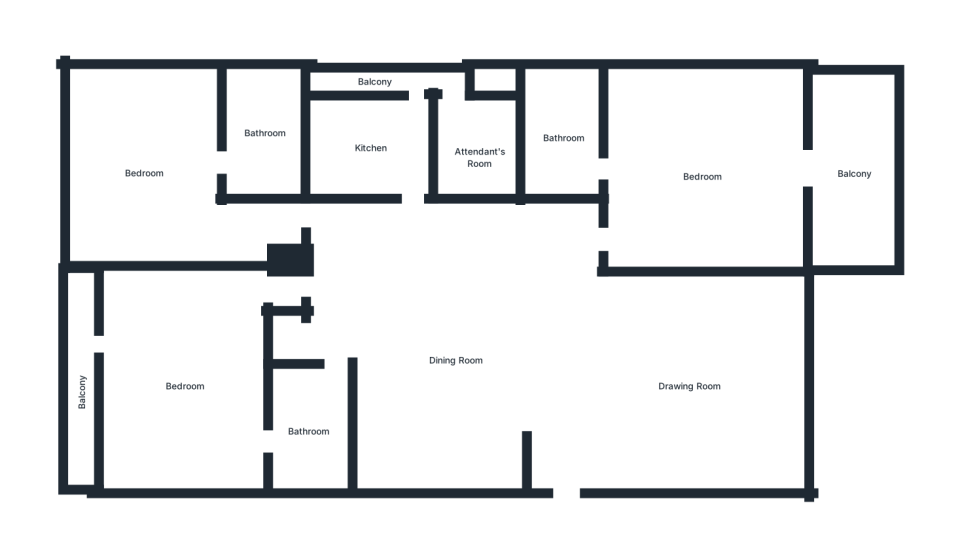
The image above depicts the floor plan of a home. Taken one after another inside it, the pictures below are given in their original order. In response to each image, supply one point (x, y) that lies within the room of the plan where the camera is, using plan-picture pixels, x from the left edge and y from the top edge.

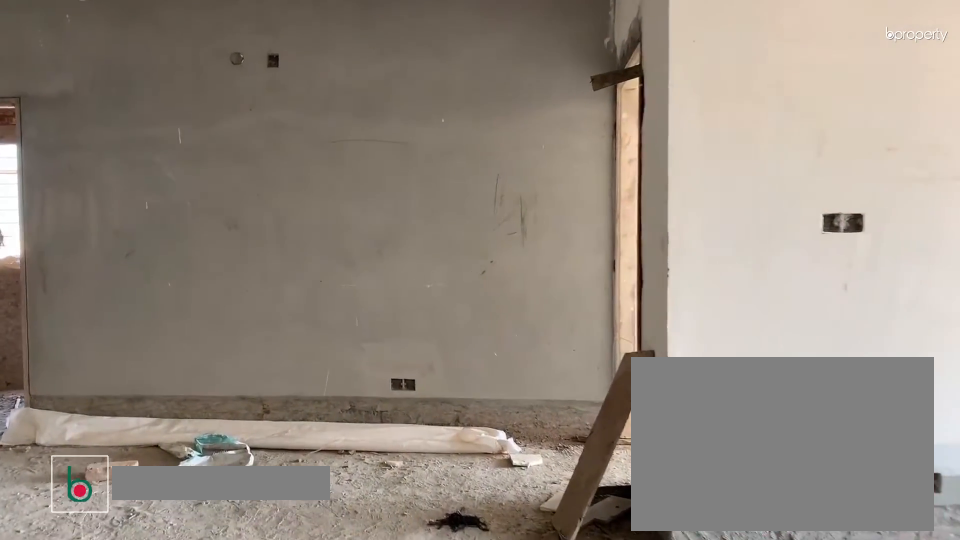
(565, 410)
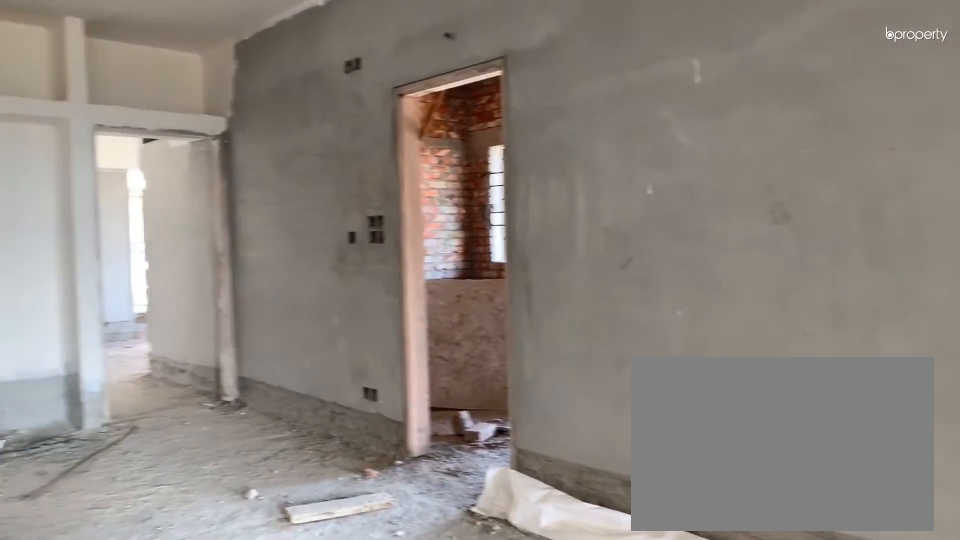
(455, 360)
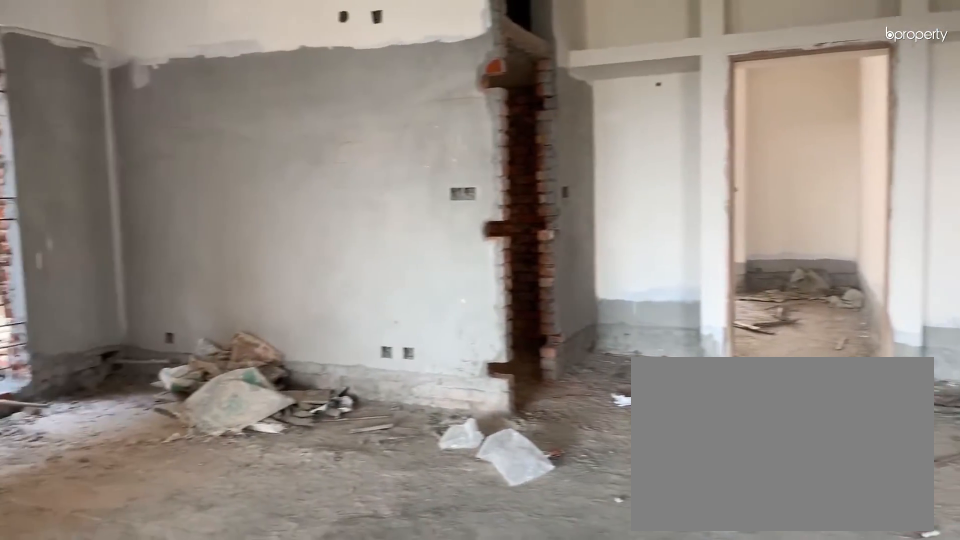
(455, 360)
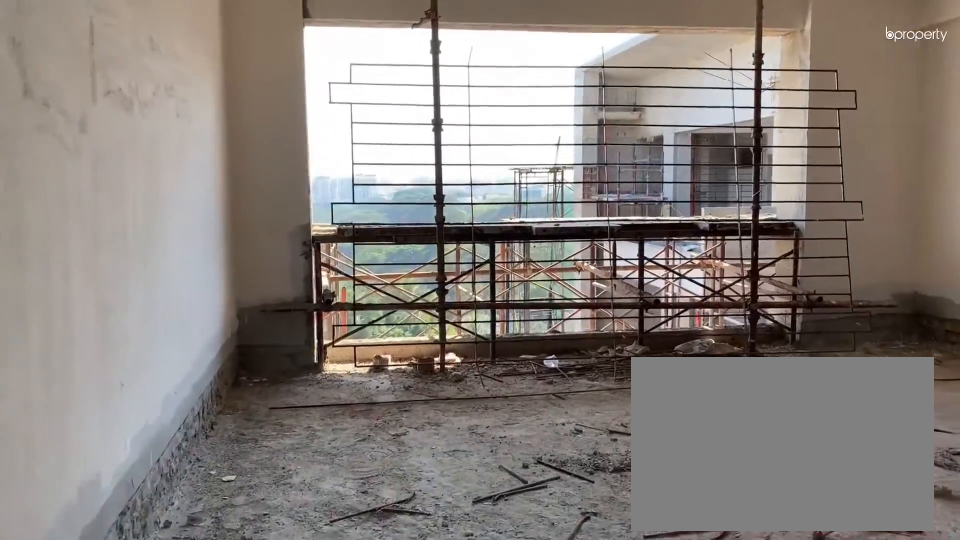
(683, 388)
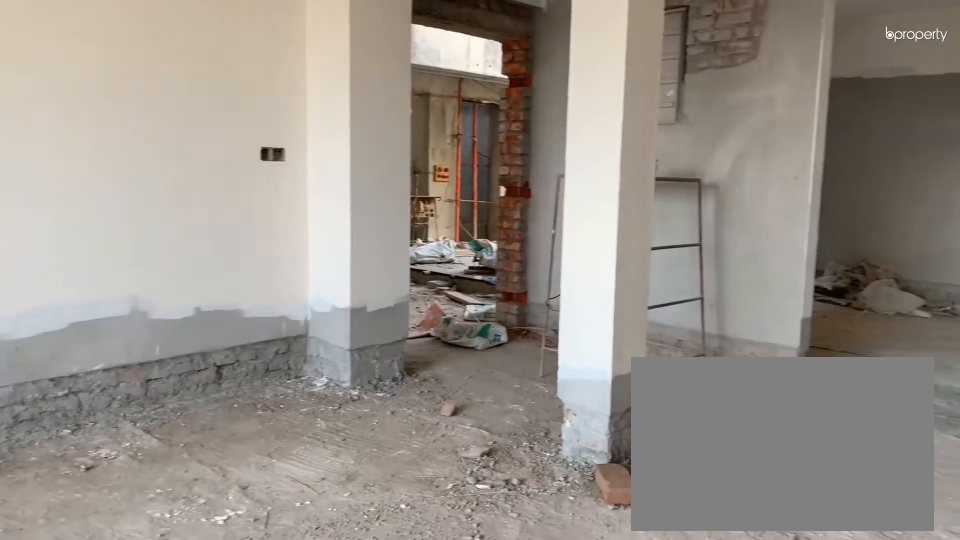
(683, 388)
